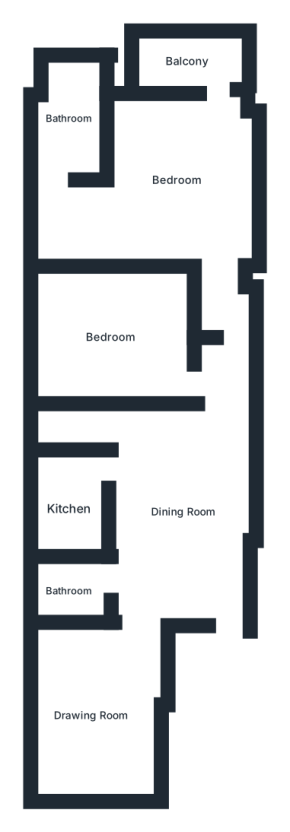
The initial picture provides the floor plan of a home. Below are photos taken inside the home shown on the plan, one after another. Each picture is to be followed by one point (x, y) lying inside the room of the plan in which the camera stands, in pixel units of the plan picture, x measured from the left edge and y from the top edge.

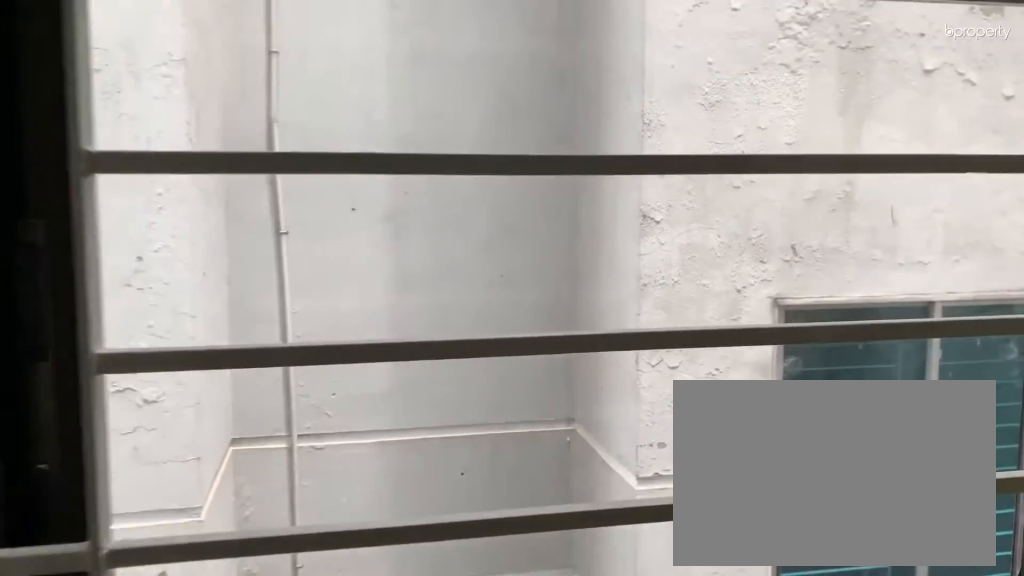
(92, 715)
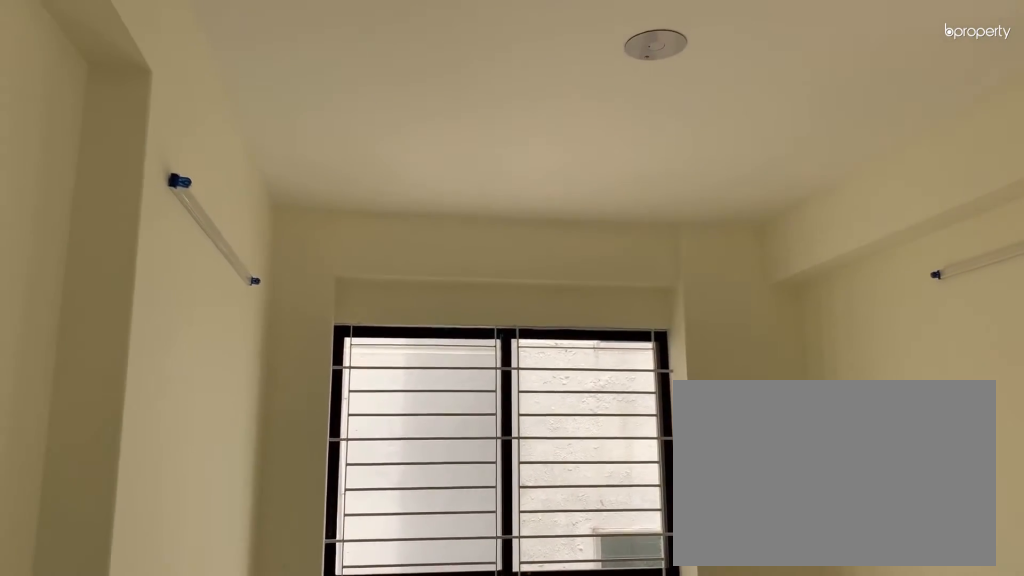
(92, 715)
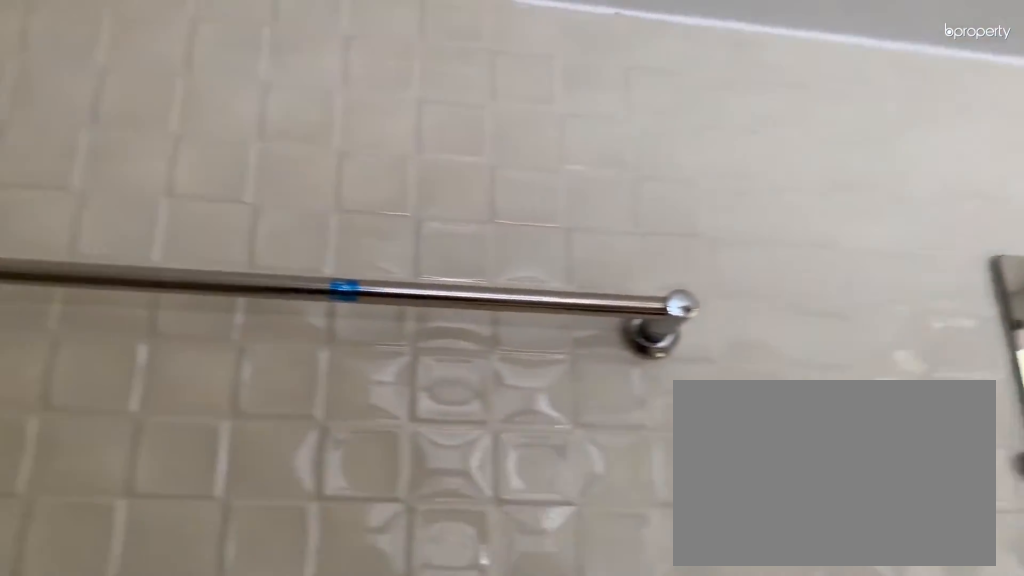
(66, 117)
